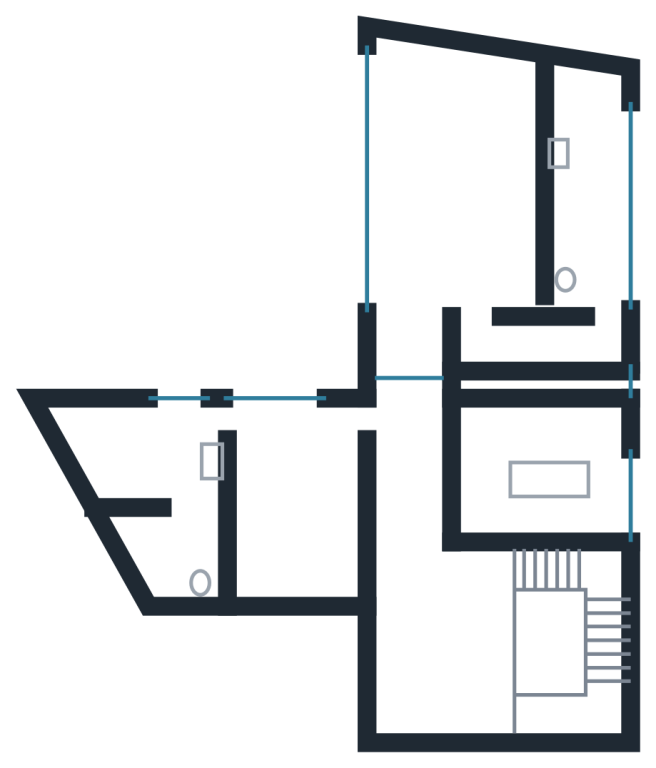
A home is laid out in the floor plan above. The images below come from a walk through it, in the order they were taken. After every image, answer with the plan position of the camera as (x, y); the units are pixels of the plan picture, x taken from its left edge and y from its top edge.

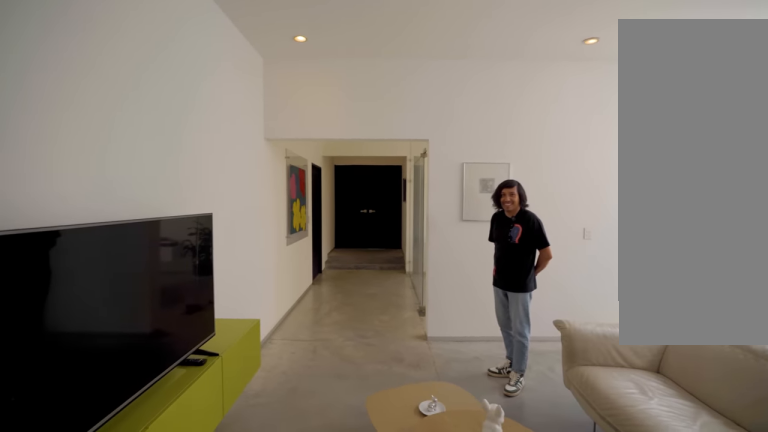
(426, 648)
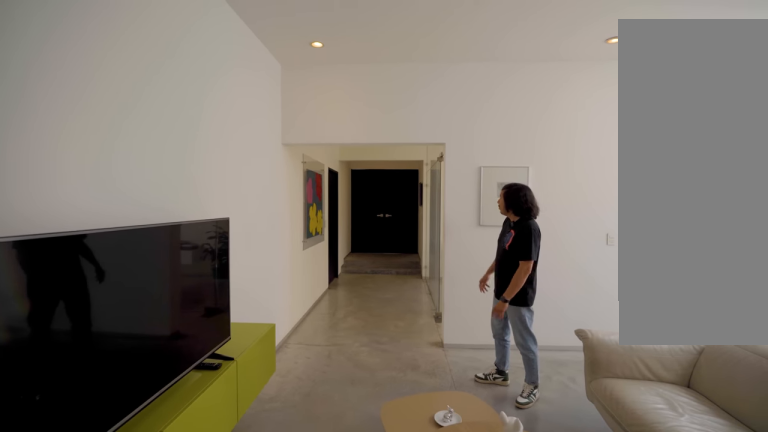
(425, 648)
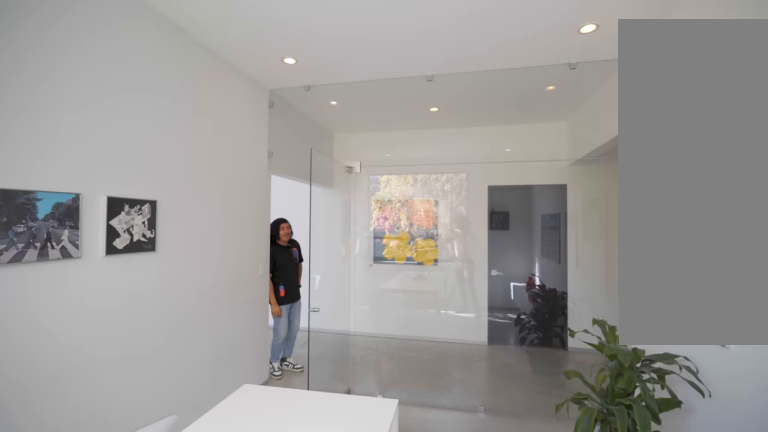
(591, 440)
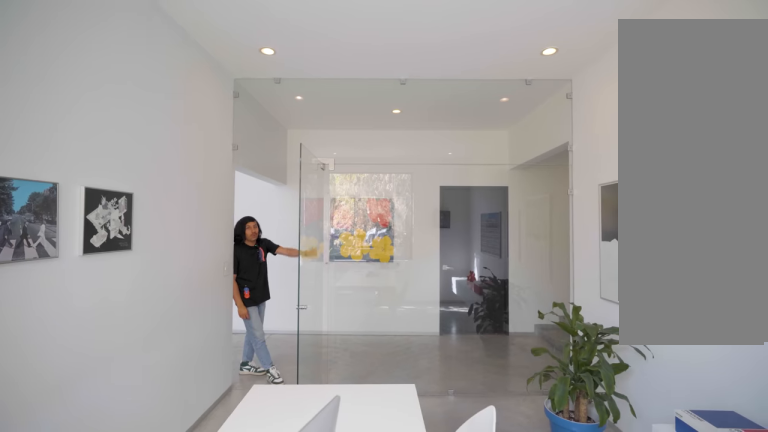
(601, 450)
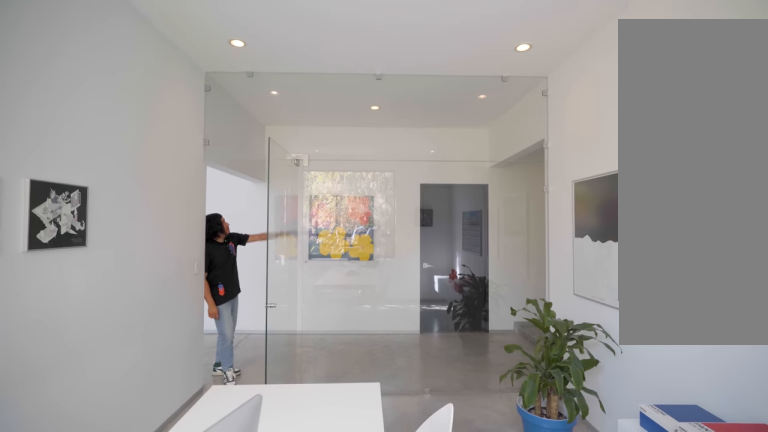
(598, 455)
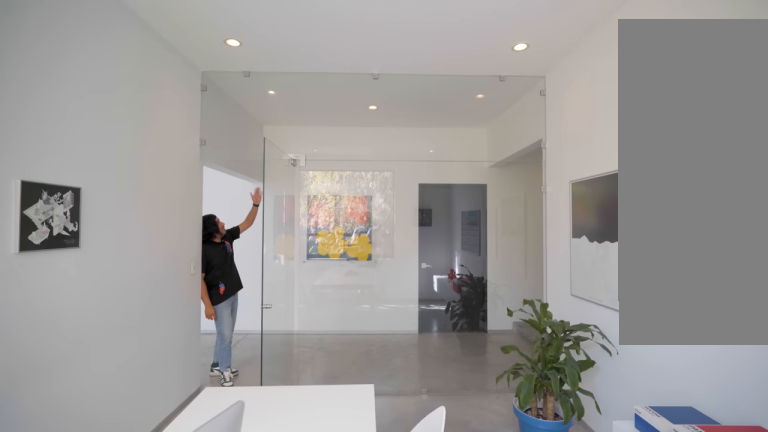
(598, 455)
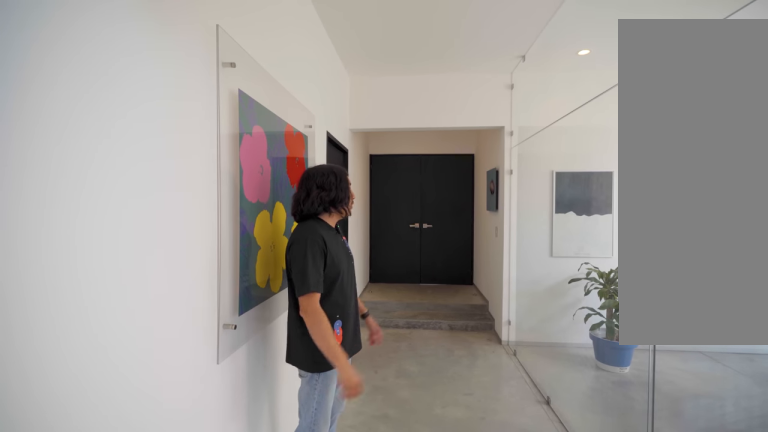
(410, 518)
